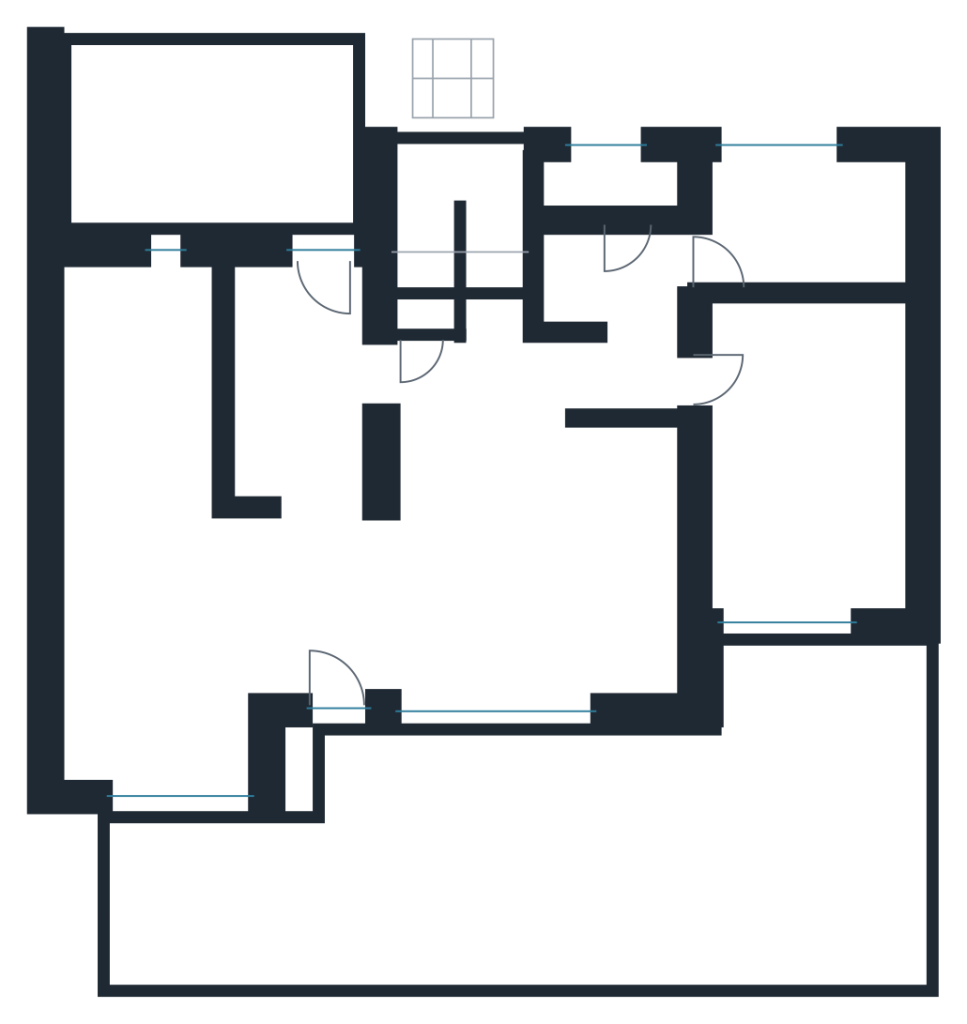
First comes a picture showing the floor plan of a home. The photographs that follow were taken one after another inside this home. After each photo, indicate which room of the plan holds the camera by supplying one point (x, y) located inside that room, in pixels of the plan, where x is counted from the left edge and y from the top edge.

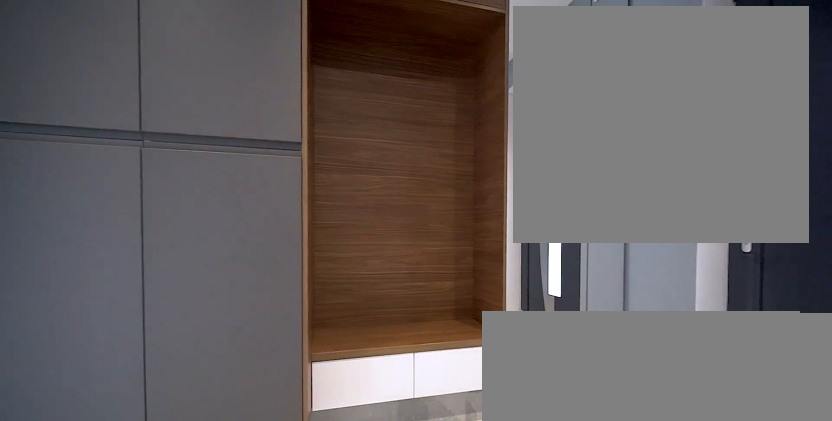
(295, 388)
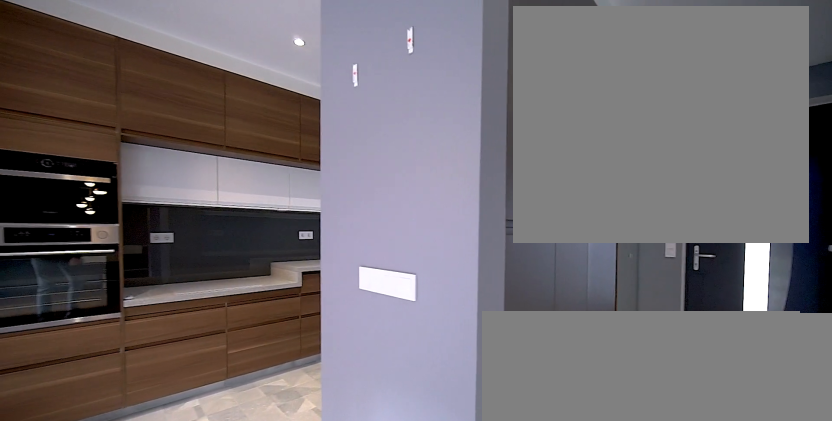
(159, 659)
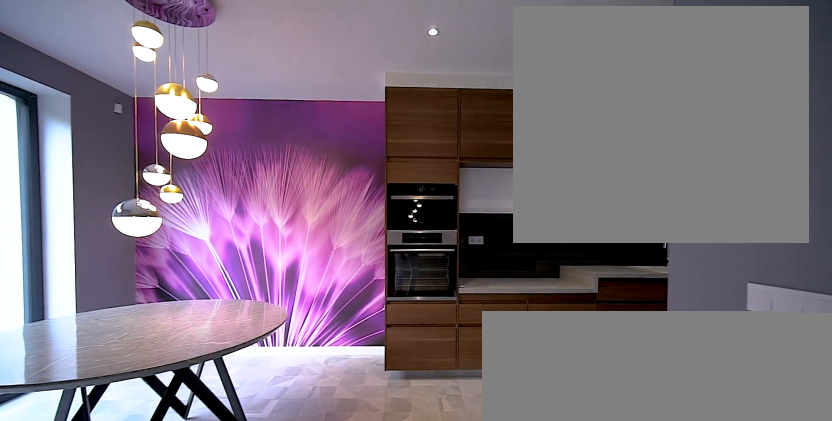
(159, 658)
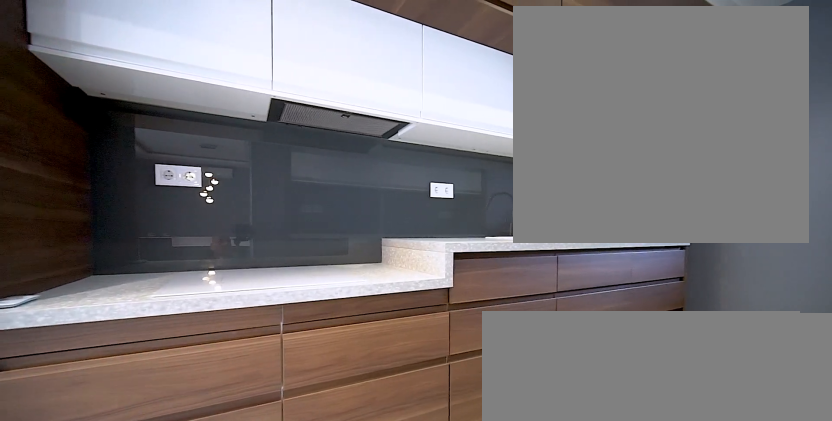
(144, 446)
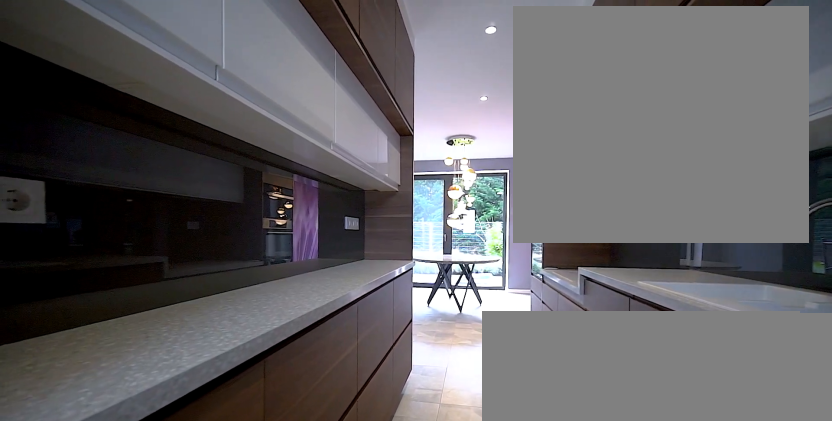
(143, 446)
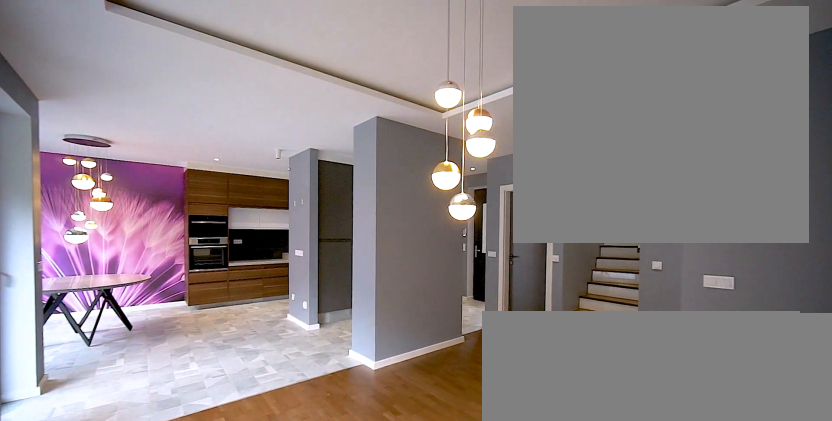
(529, 569)
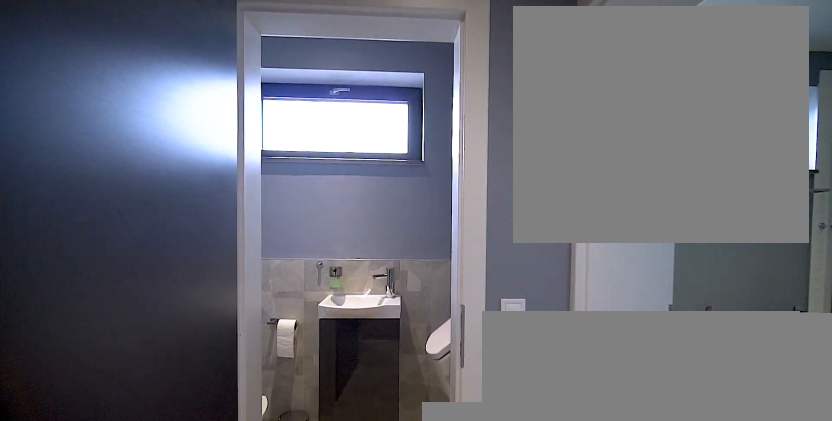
(612, 330)
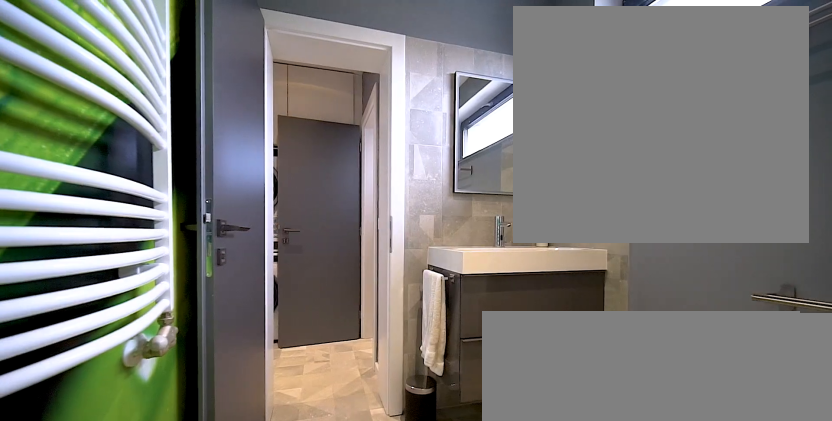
(806, 222)
